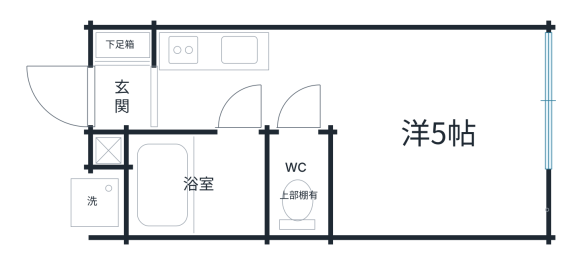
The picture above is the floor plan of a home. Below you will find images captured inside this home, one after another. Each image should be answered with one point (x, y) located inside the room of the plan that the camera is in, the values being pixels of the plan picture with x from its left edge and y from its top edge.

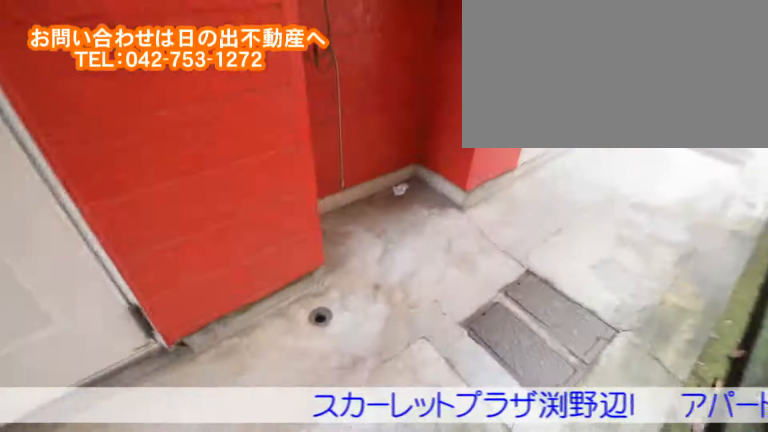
(71, 208)
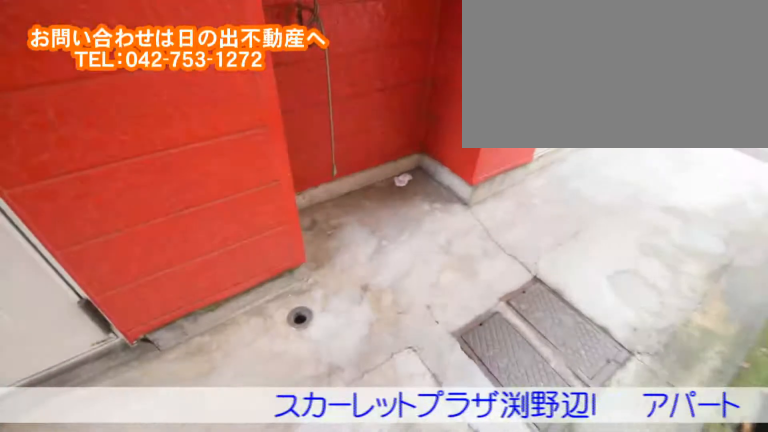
(72, 208)
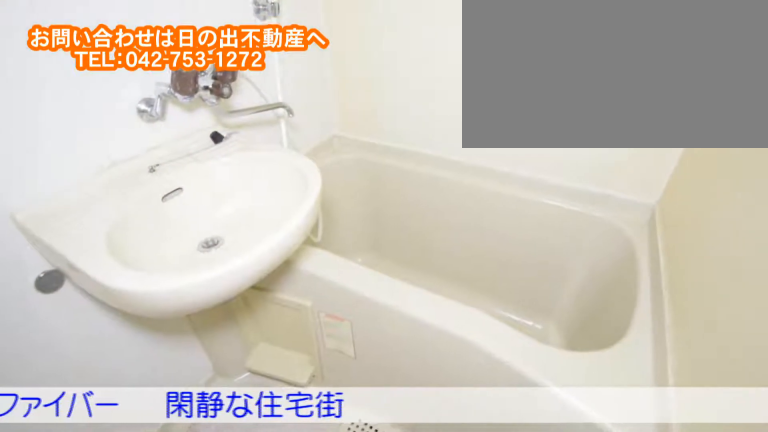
(229, 176)
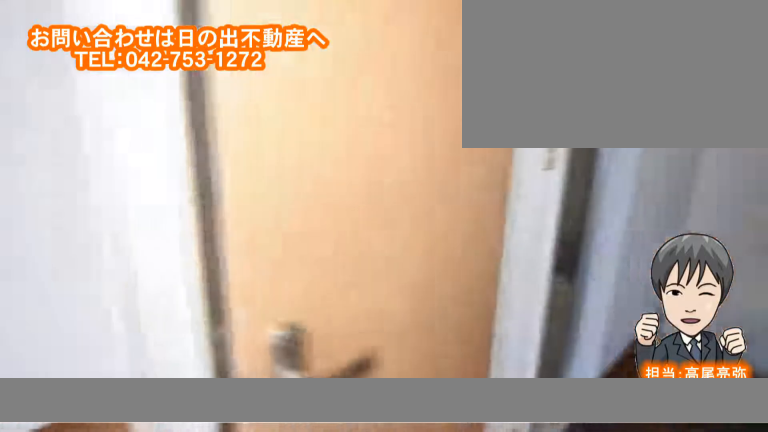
(298, 184)
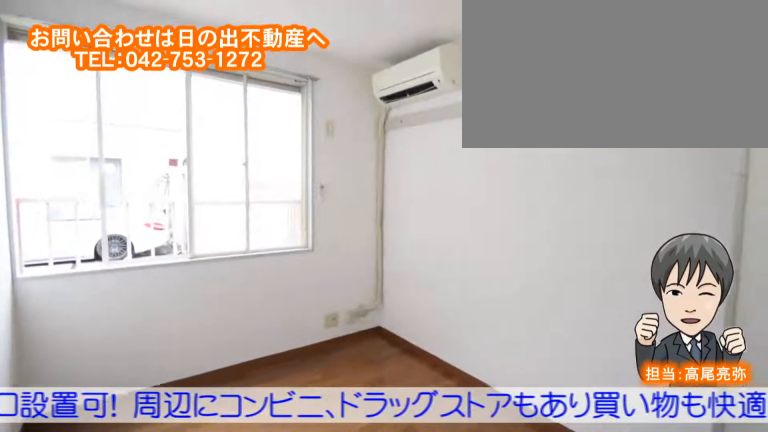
(446, 160)
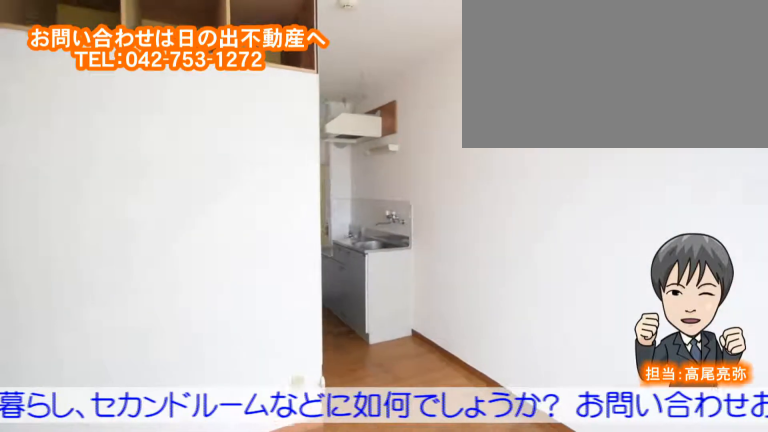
(445, 160)
